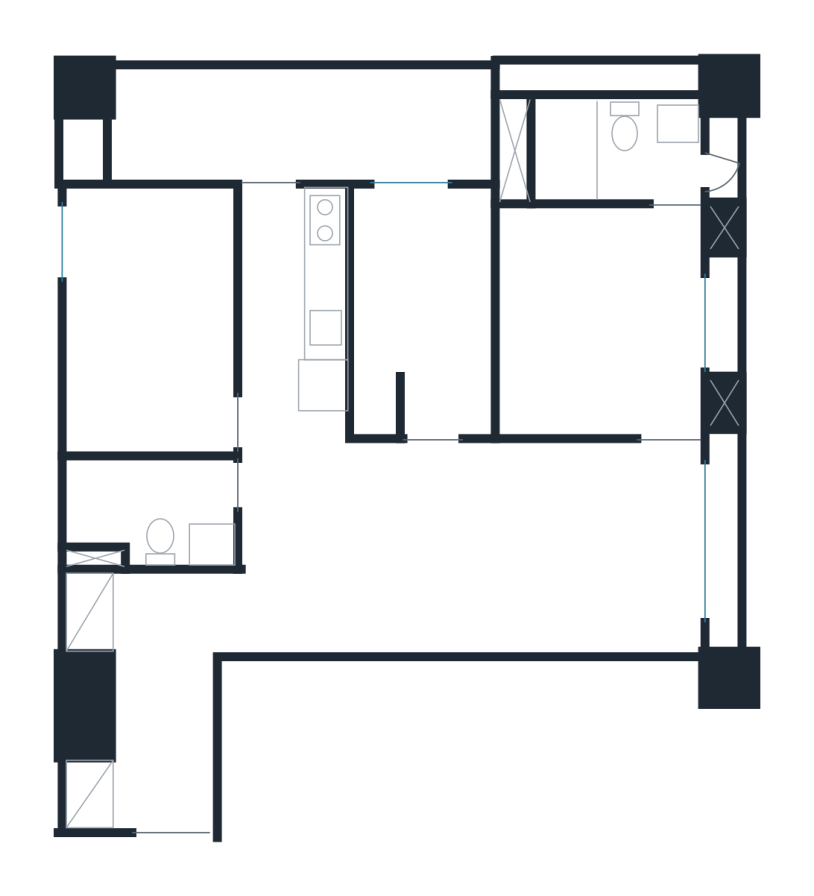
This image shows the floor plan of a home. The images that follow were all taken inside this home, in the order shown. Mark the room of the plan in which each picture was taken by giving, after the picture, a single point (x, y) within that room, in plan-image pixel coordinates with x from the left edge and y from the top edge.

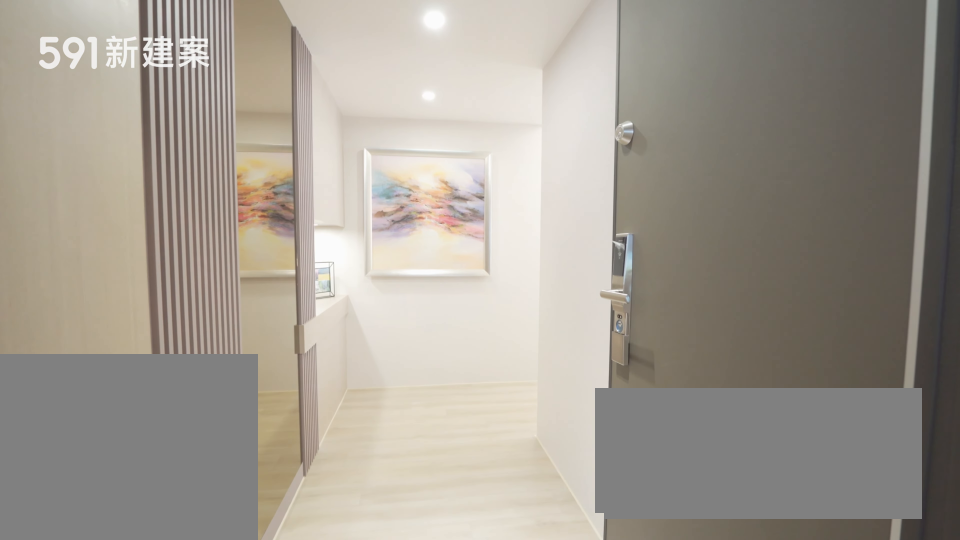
(135, 692)
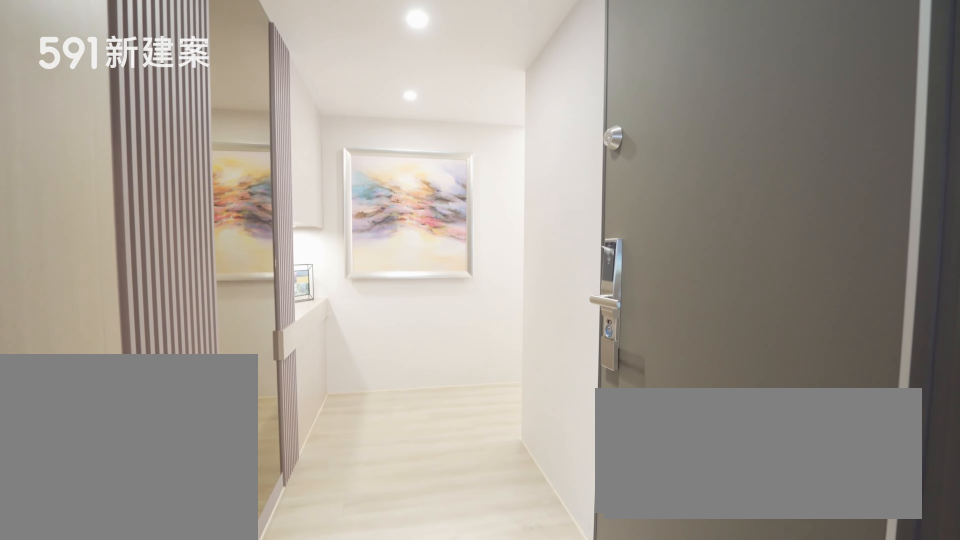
(135, 692)
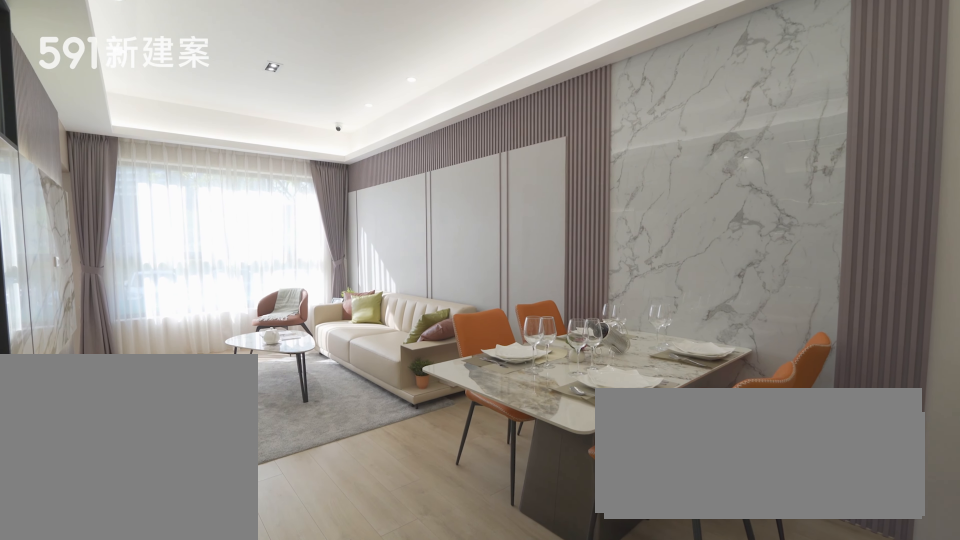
(350, 548)
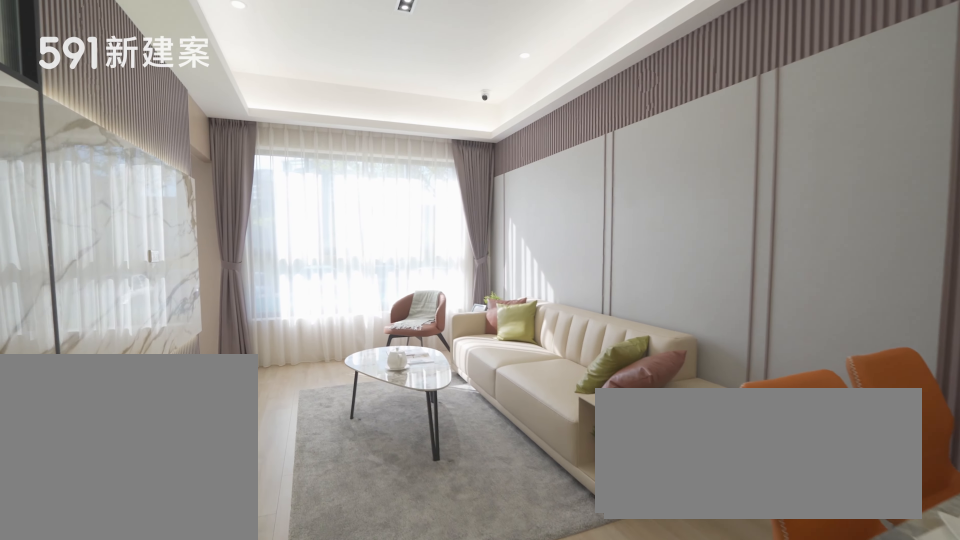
(572, 548)
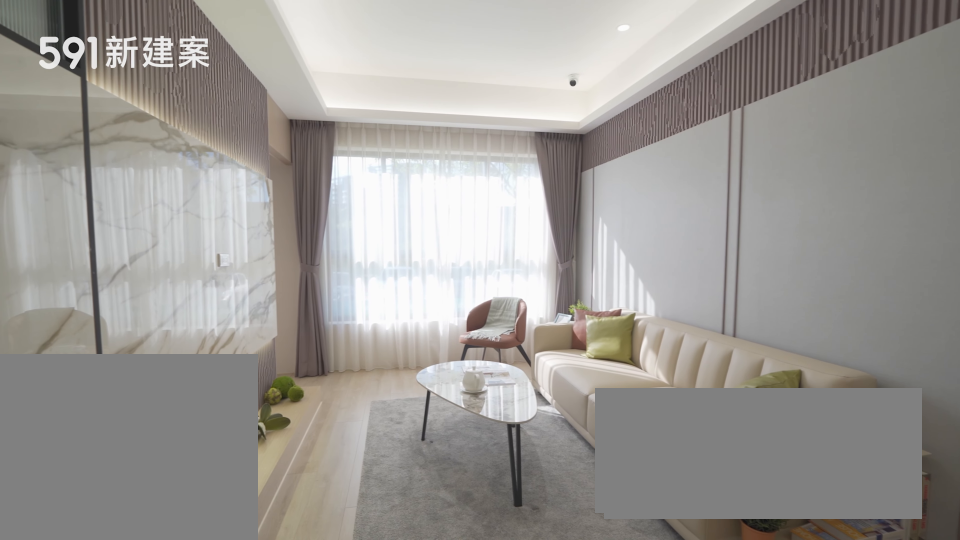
(572, 548)
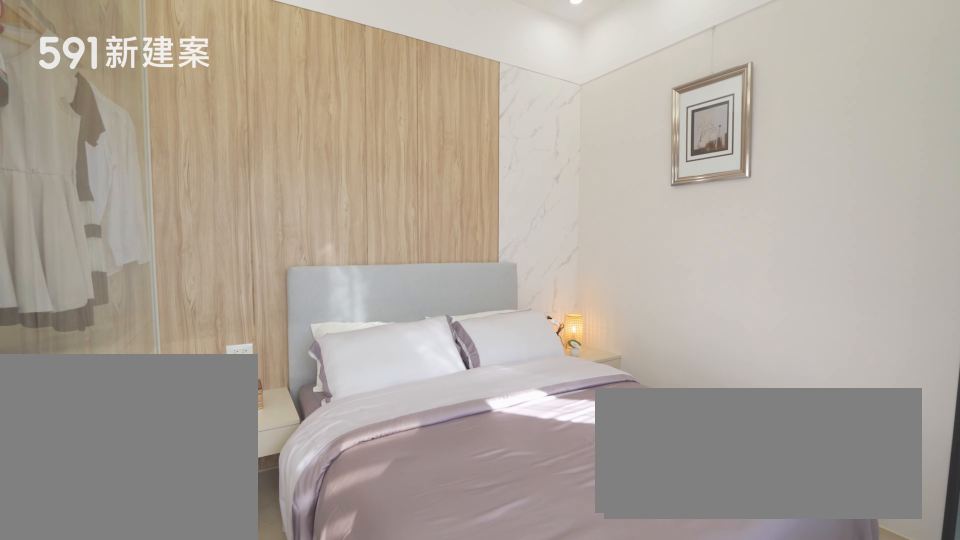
(595, 321)
